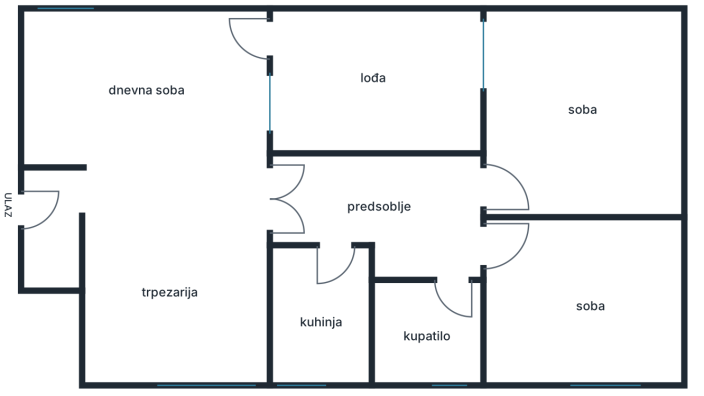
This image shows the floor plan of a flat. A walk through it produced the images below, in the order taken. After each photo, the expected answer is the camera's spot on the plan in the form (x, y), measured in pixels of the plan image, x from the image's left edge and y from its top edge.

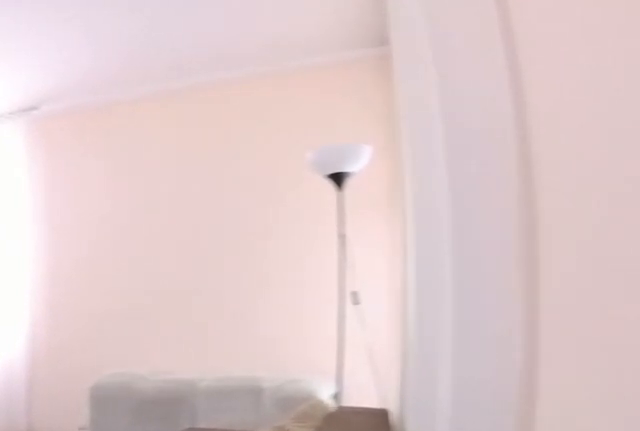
(261, 203)
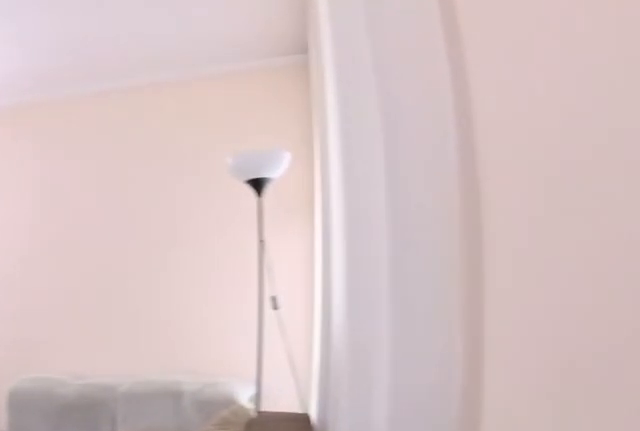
(259, 204)
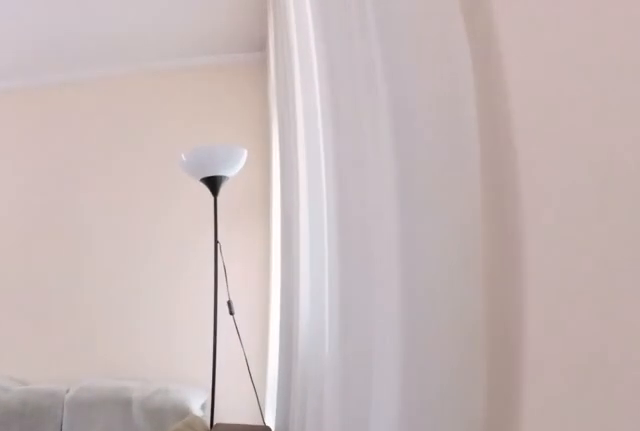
(256, 207)
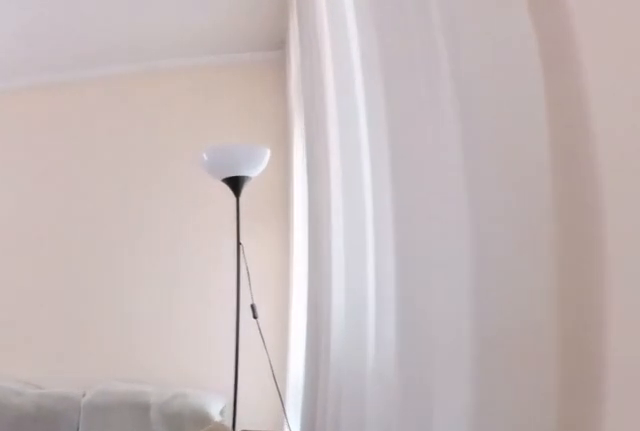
(256, 206)
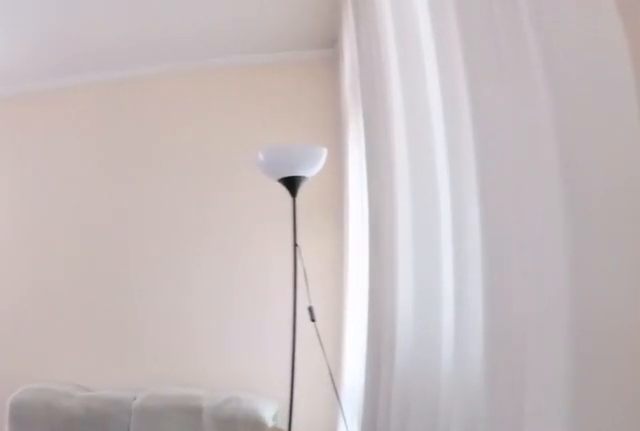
(256, 205)
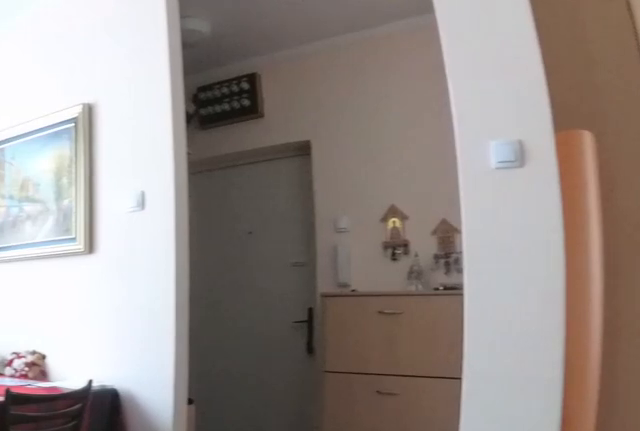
(244, 191)
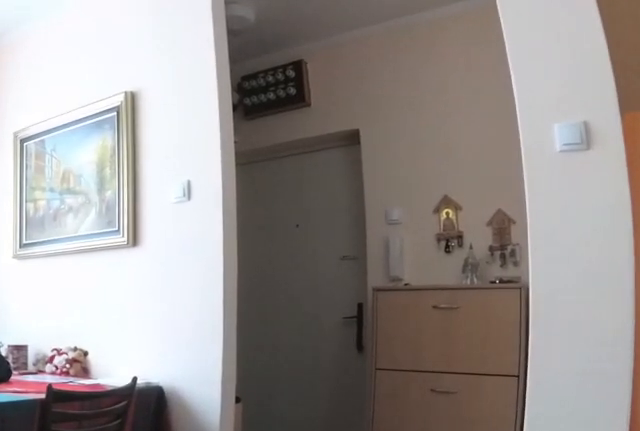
(236, 193)
